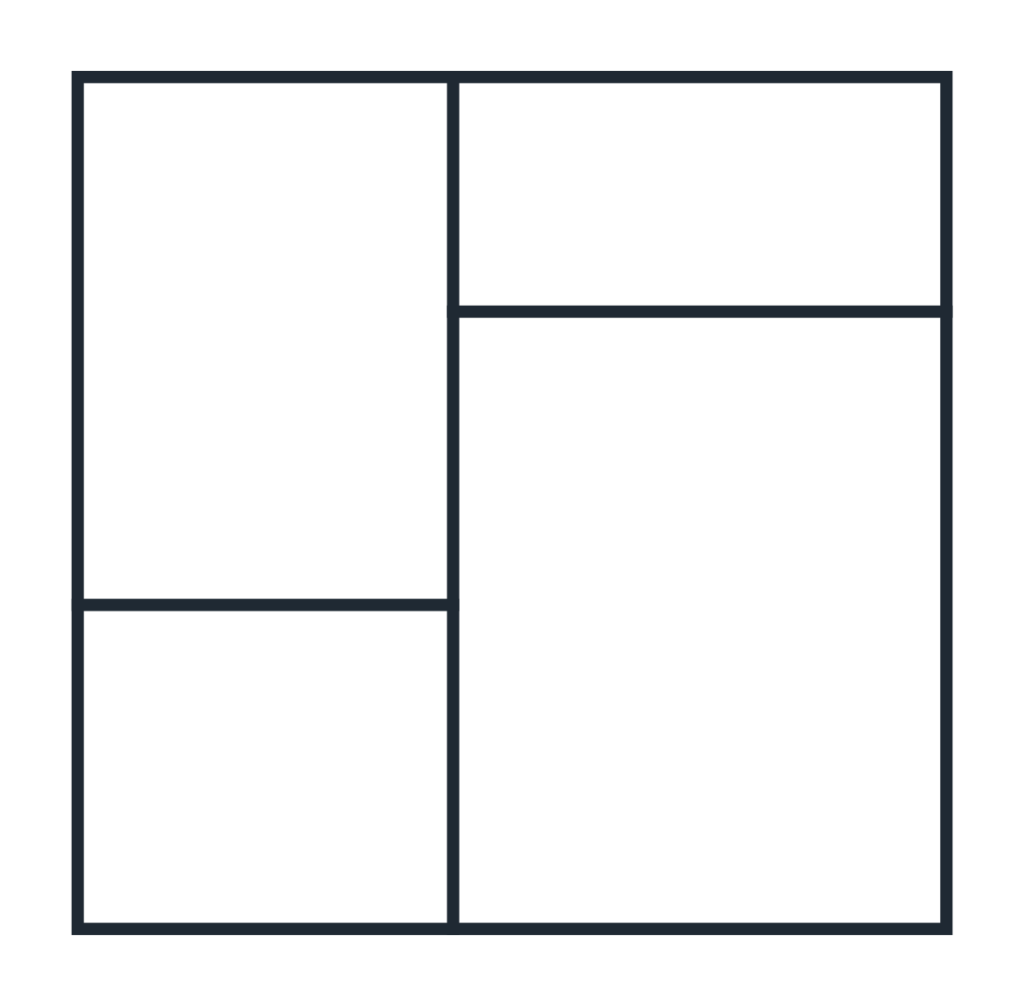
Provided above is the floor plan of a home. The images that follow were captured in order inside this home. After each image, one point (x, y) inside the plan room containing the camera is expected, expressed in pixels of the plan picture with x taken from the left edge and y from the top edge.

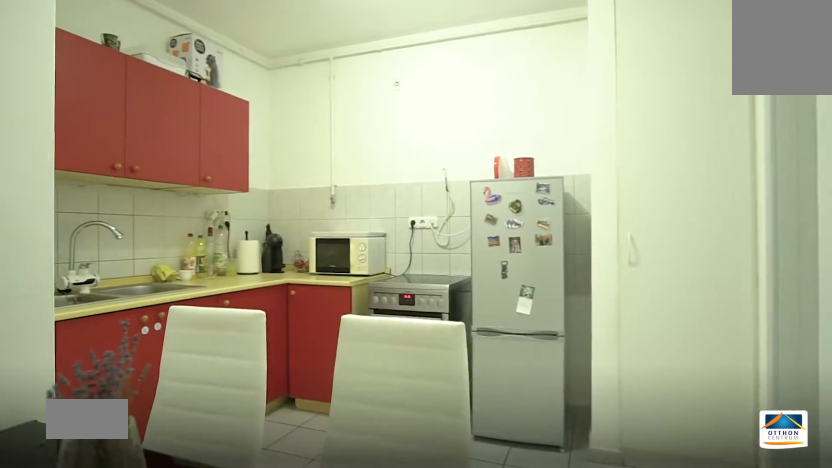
(691, 598)
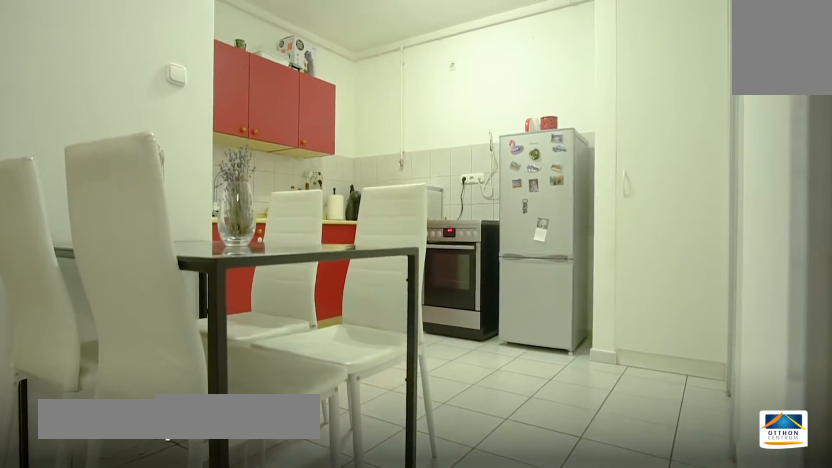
(691, 599)
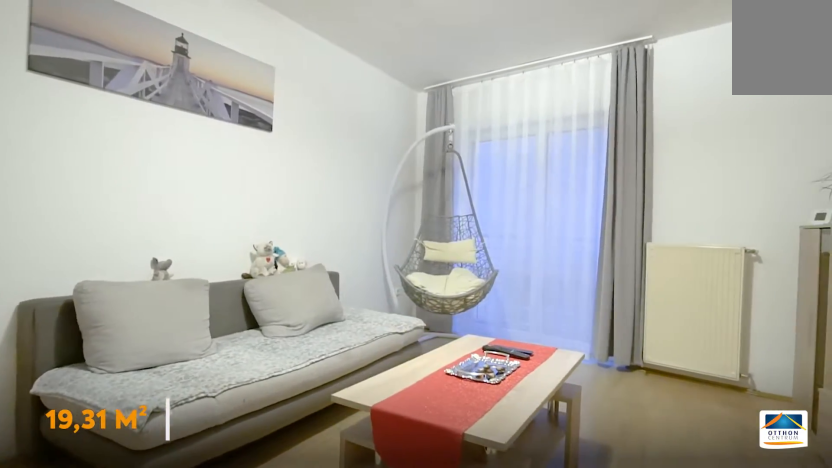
(307, 360)
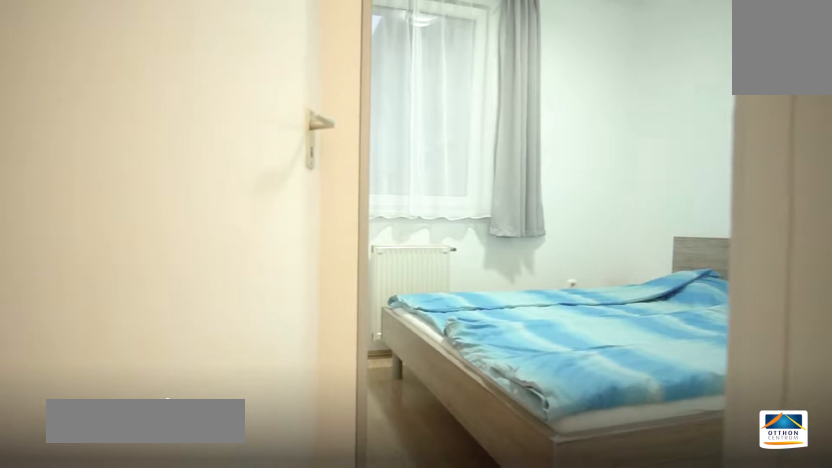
(700, 197)
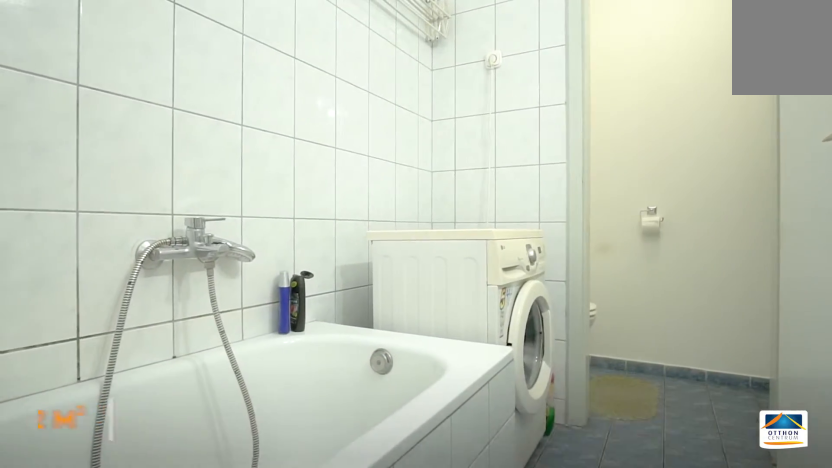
(269, 760)
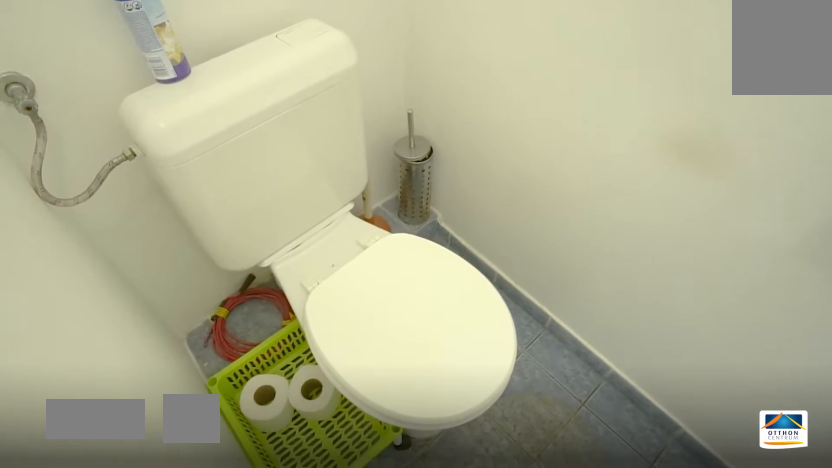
(272, 760)
